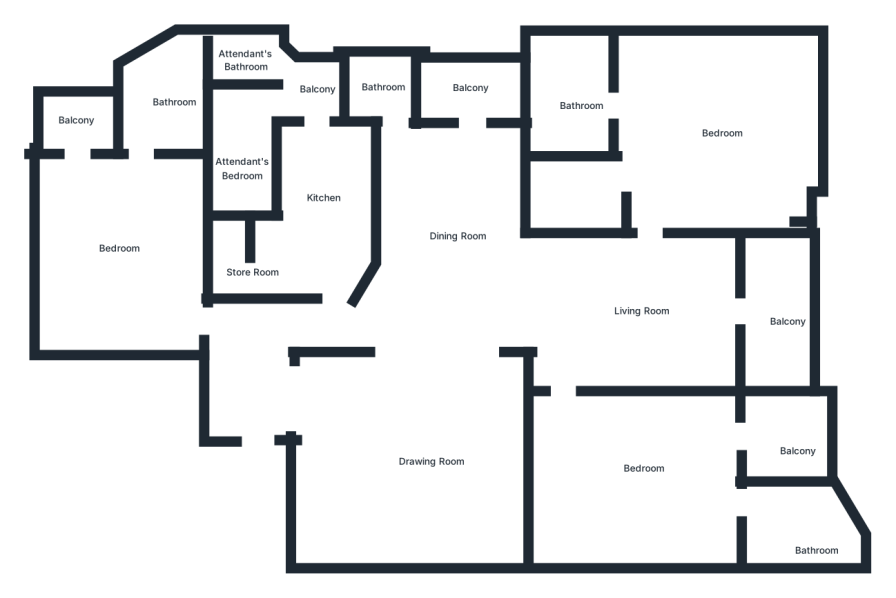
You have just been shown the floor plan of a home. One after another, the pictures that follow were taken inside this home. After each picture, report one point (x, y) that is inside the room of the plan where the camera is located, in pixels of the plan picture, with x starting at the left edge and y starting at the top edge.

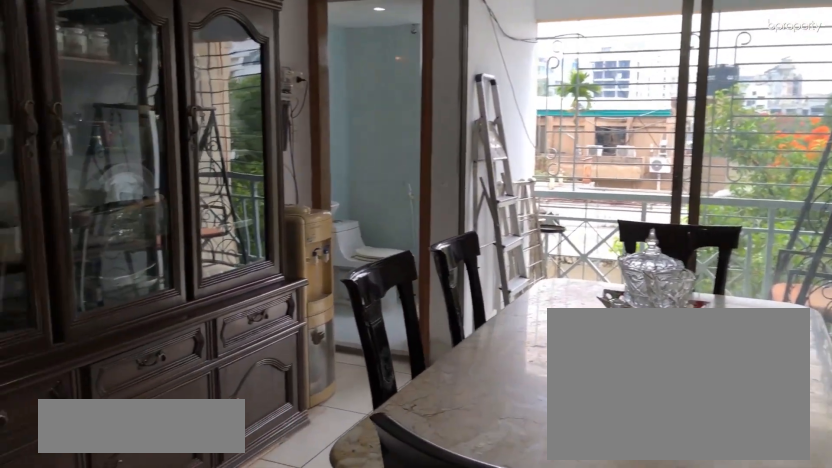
(453, 219)
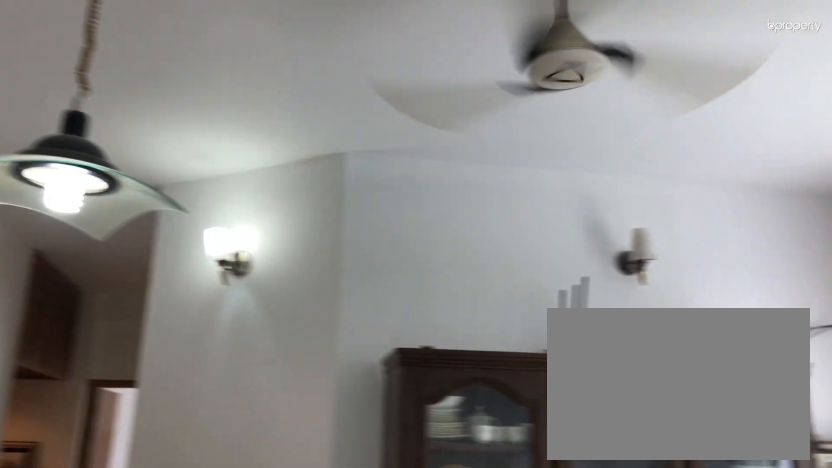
(453, 219)
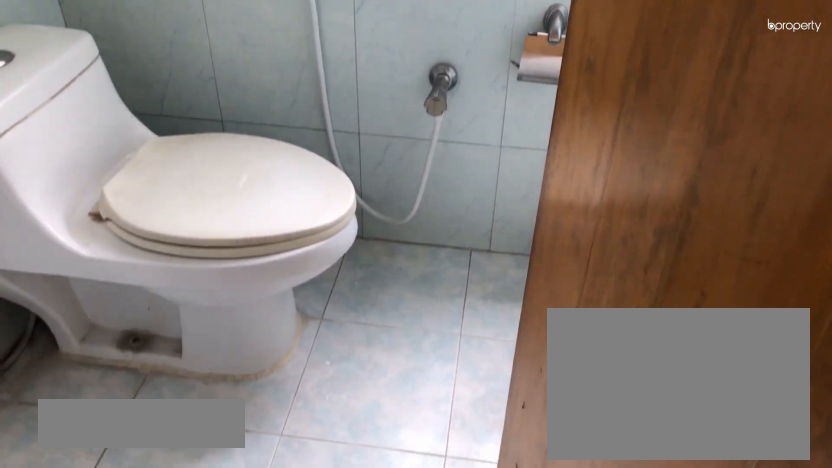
(377, 82)
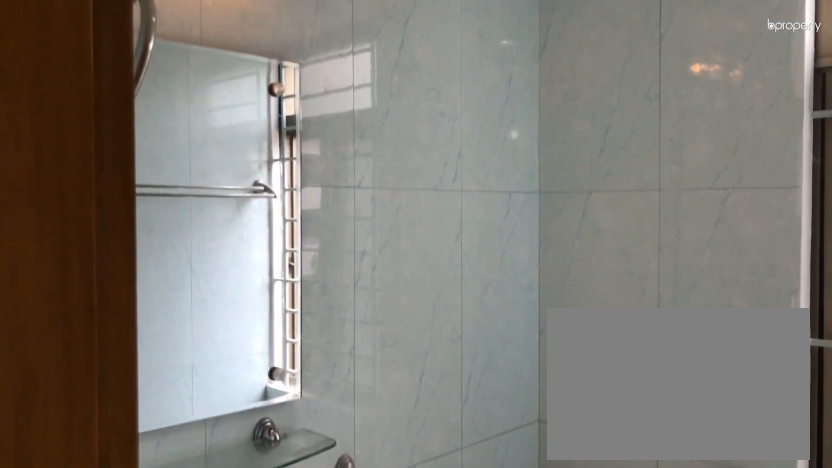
(377, 82)
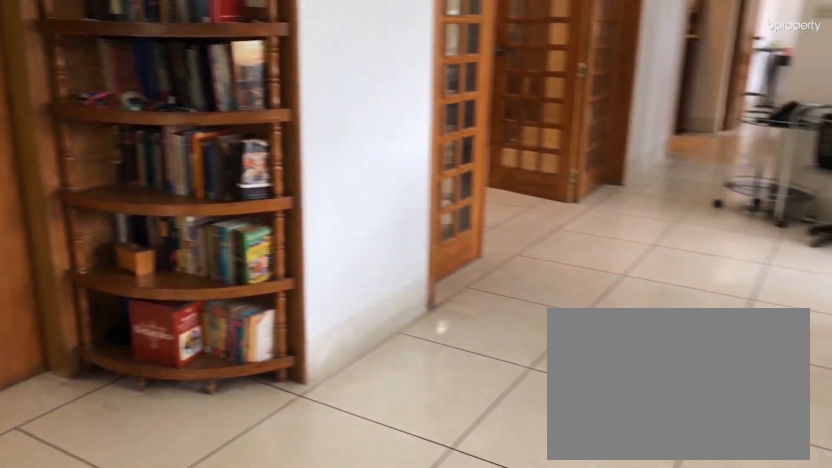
(649, 307)
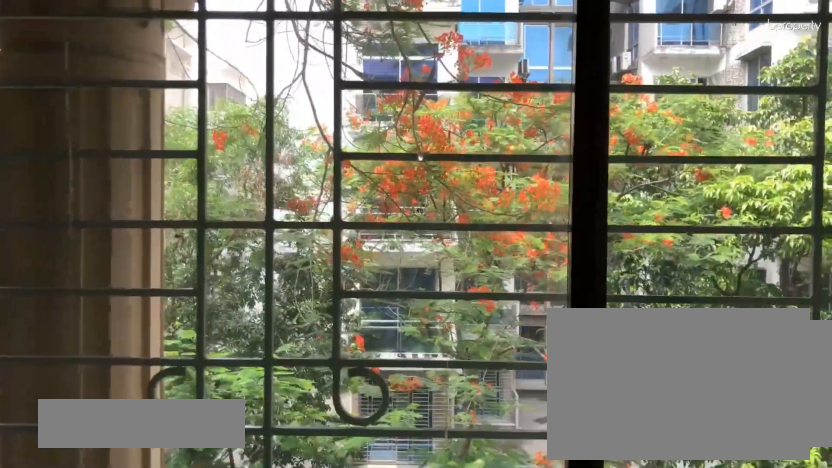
(779, 304)
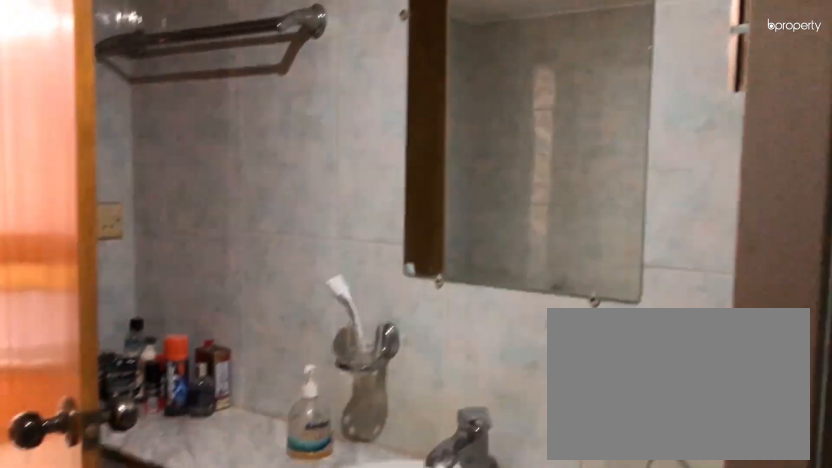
(798, 515)
